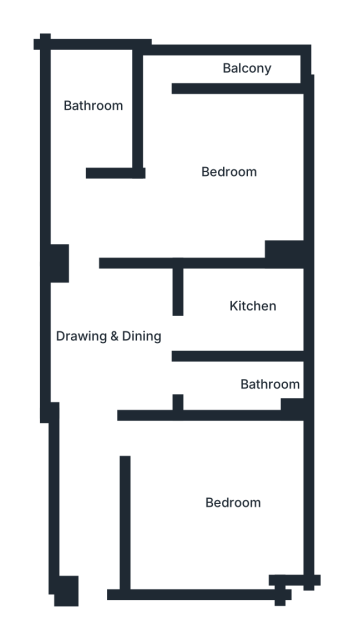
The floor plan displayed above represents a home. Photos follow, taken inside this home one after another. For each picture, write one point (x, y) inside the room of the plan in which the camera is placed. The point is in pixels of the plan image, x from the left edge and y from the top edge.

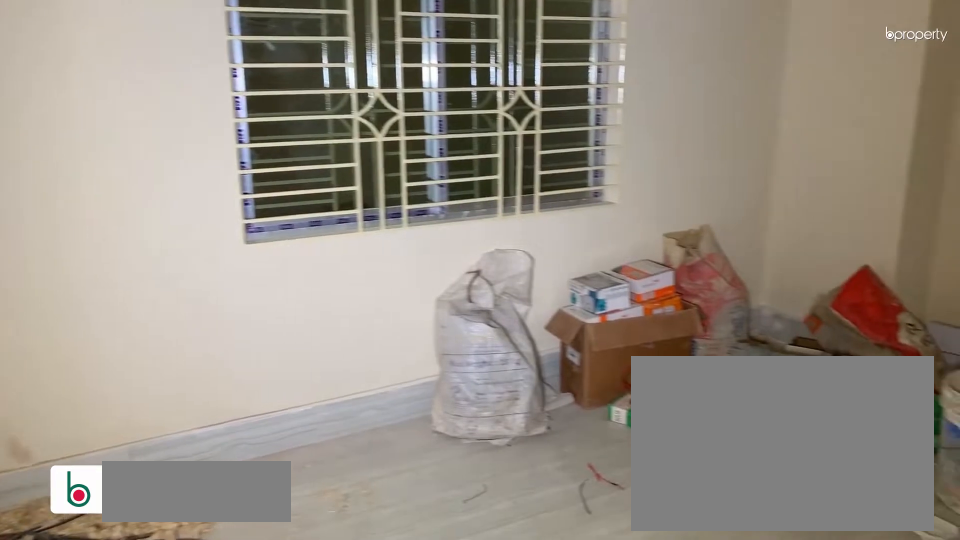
(215, 507)
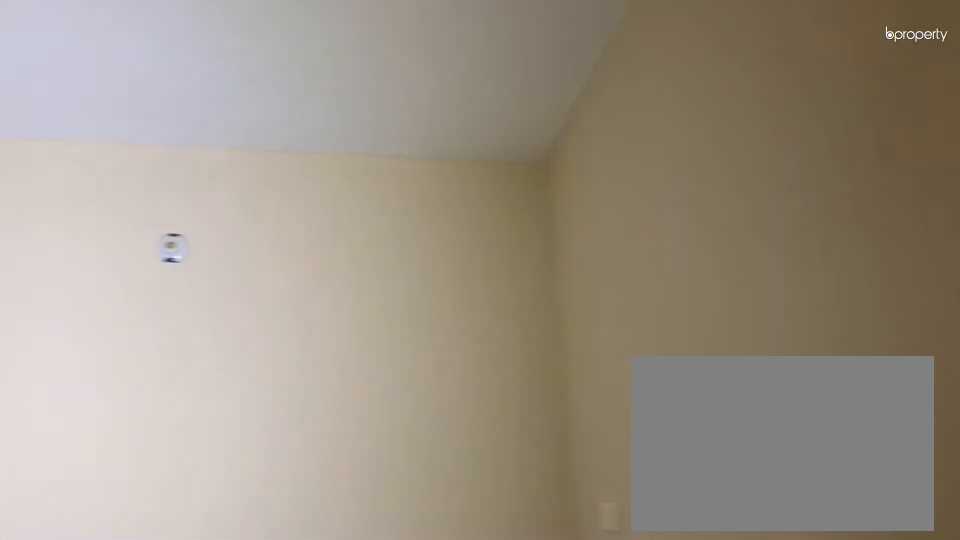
(215, 507)
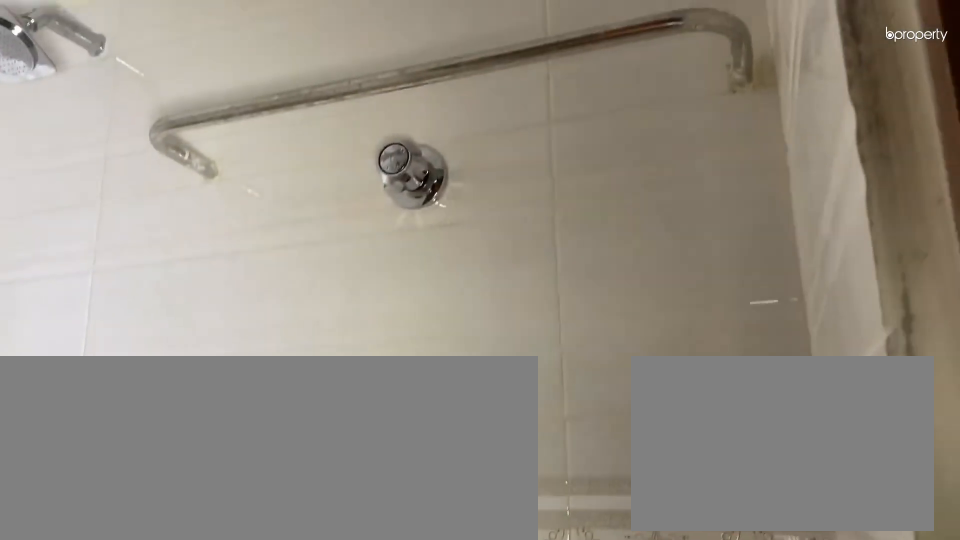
(249, 389)
